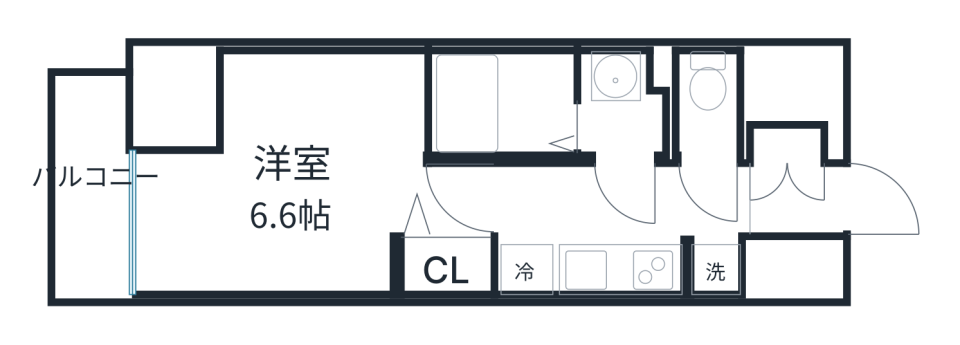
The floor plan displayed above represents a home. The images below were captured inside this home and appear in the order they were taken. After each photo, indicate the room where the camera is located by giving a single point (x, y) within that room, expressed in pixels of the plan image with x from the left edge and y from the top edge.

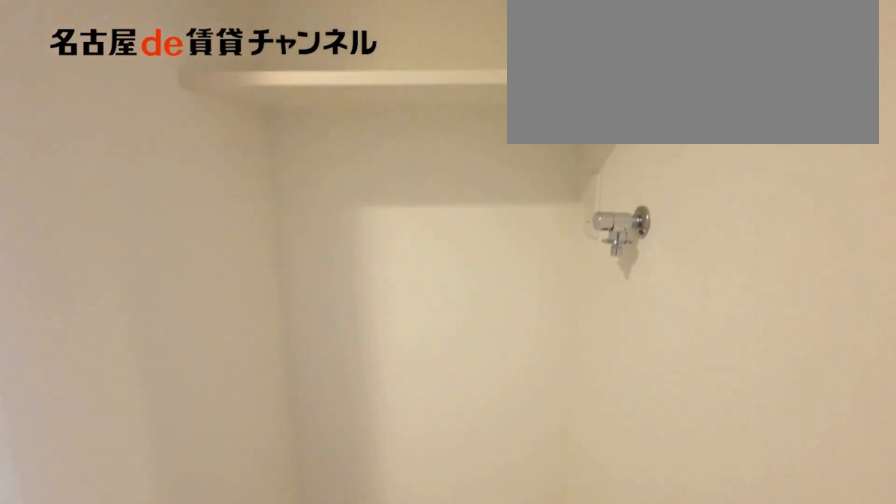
(712, 268)
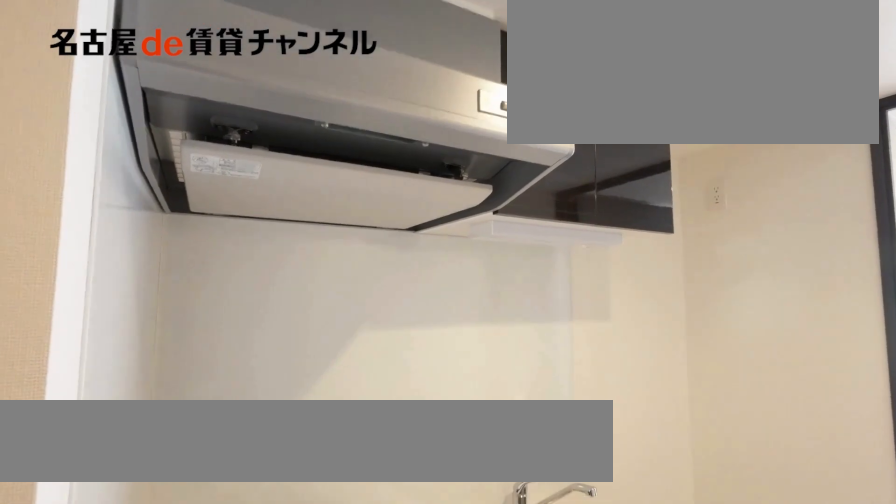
(590, 265)
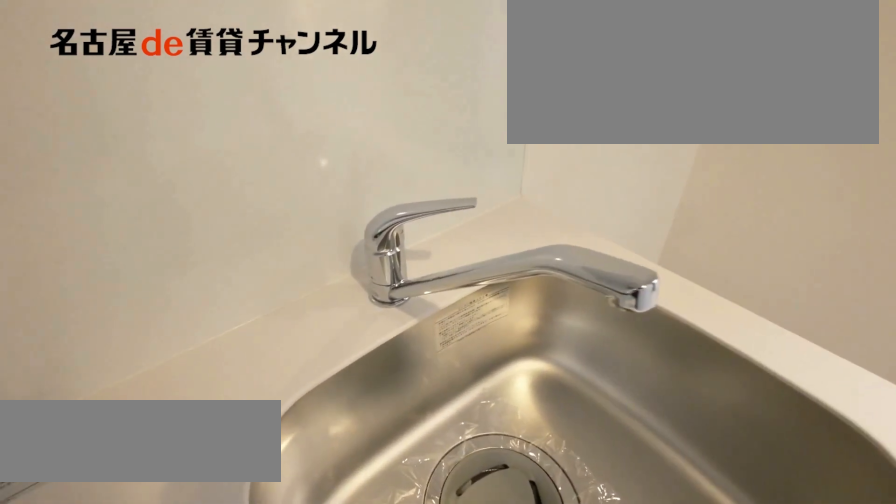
(590, 265)
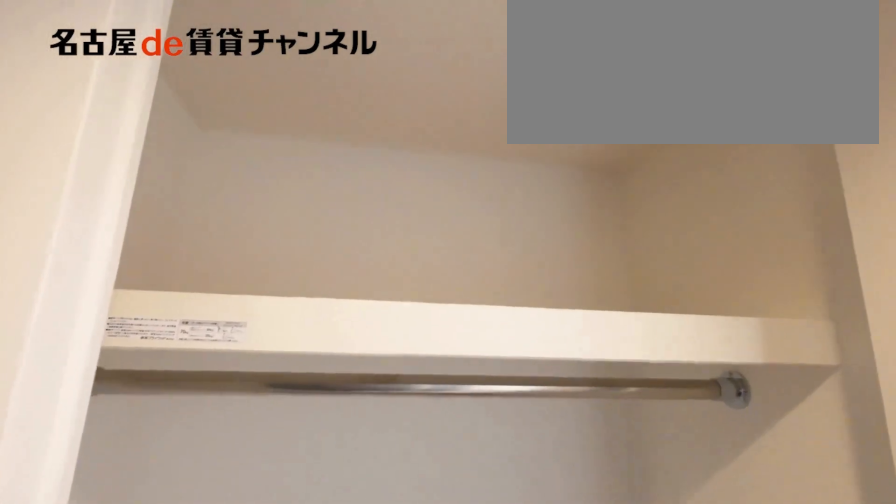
(443, 266)
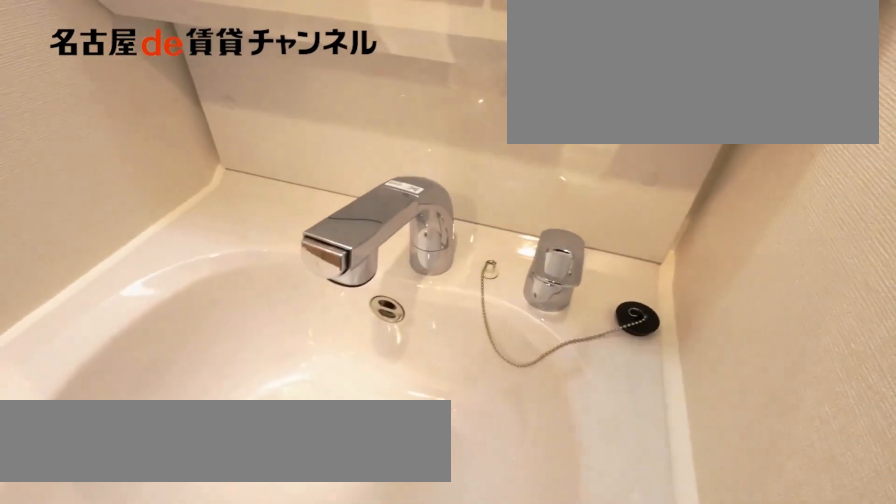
(624, 105)
